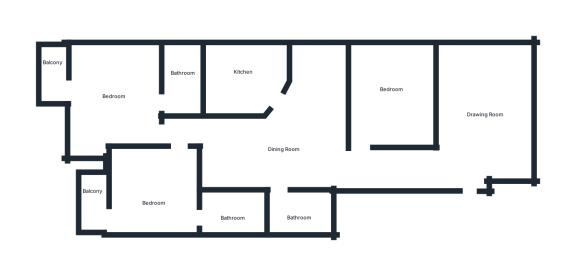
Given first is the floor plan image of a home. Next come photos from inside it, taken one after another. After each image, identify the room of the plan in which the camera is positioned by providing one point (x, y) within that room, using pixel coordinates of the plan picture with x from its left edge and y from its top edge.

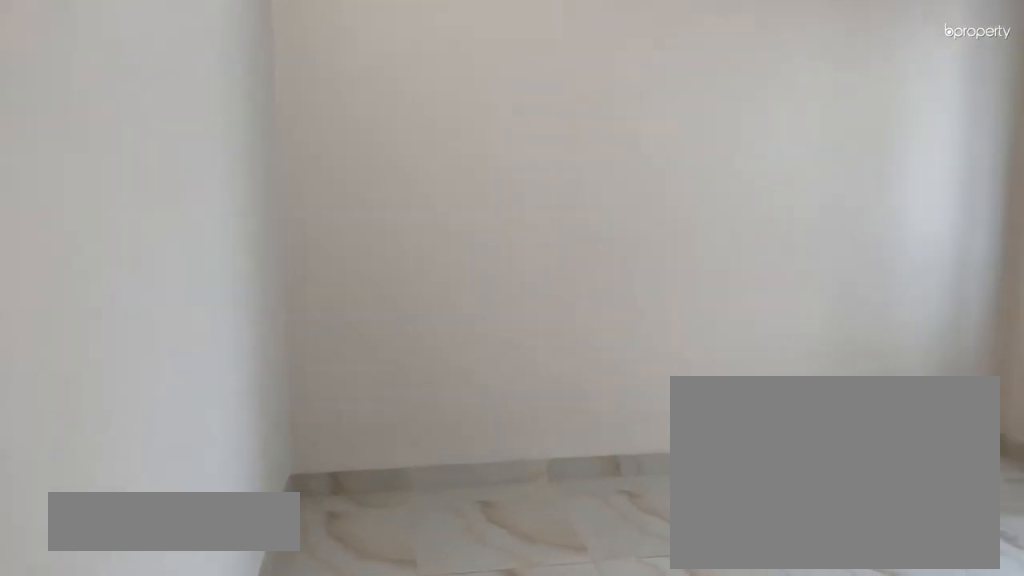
(485, 115)
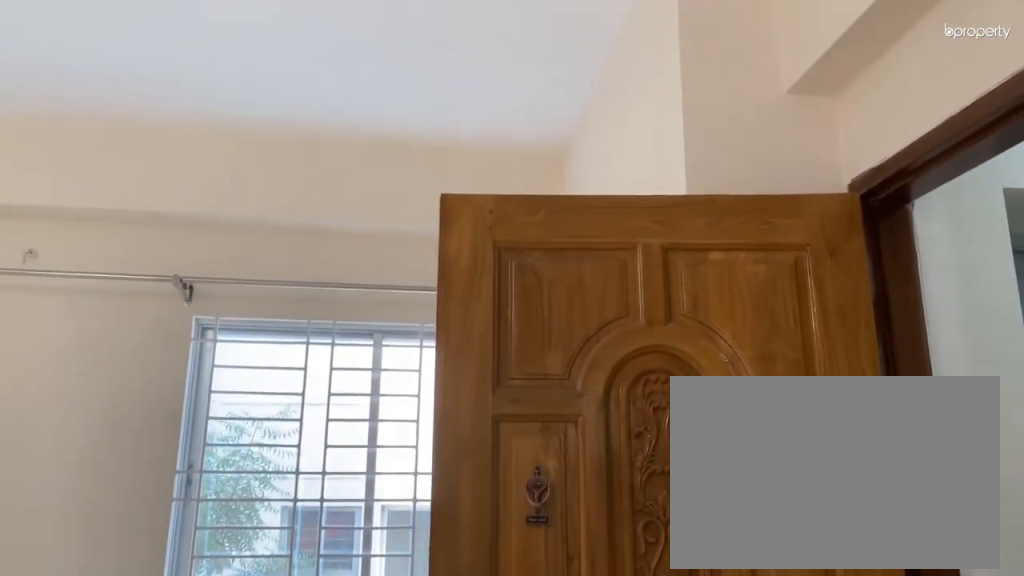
(485, 115)
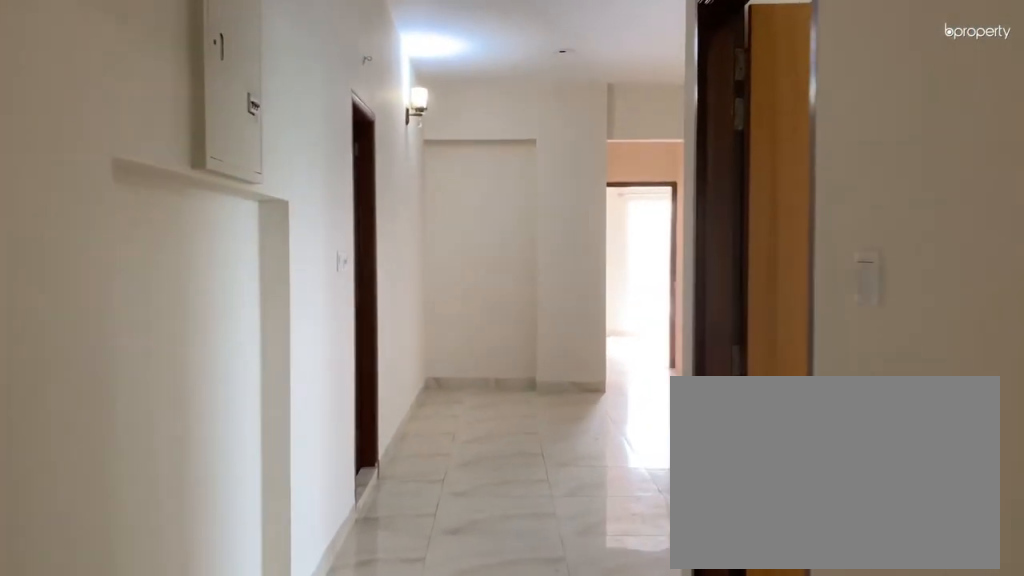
(421, 168)
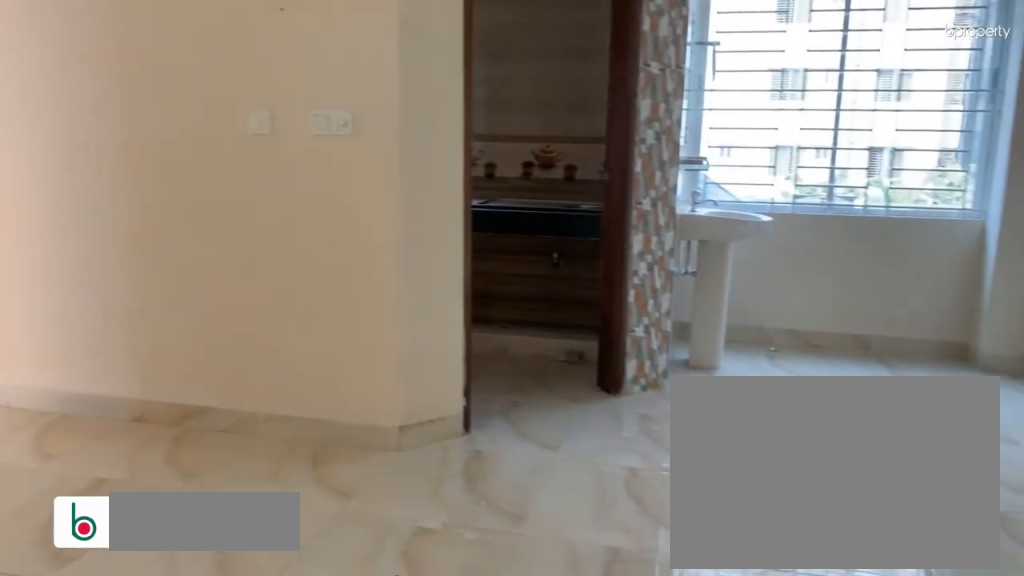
(278, 152)
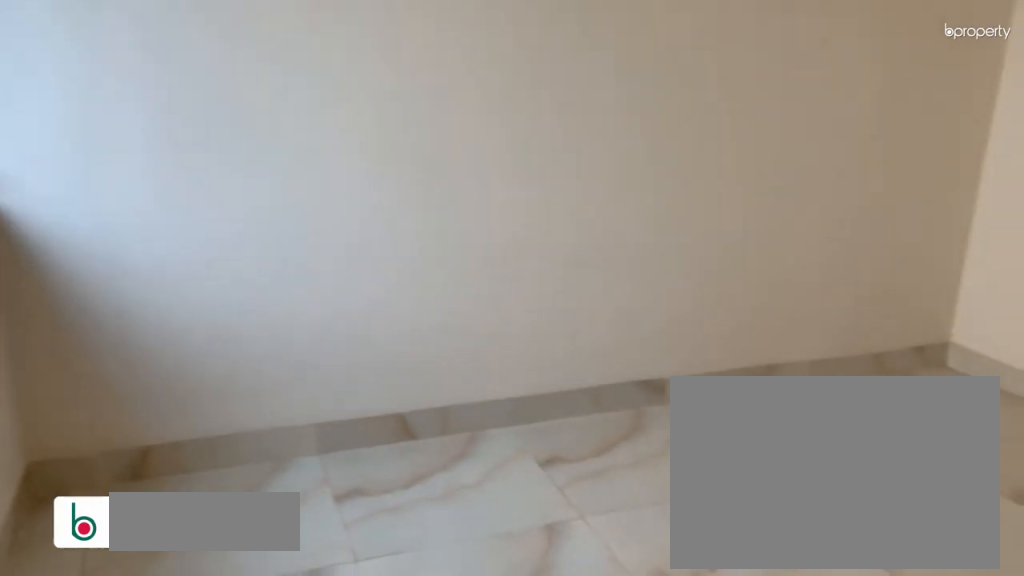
(388, 102)
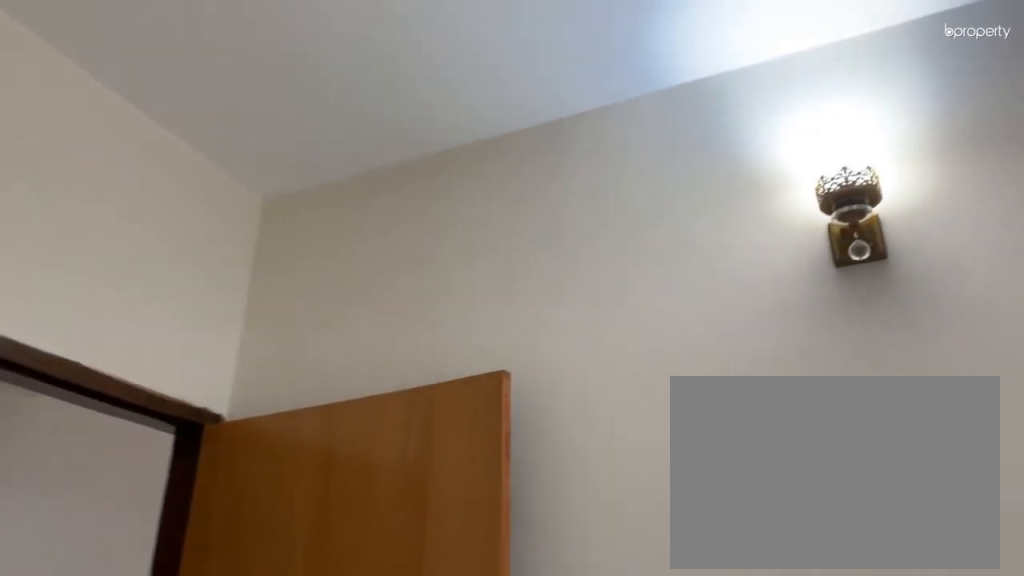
(388, 102)
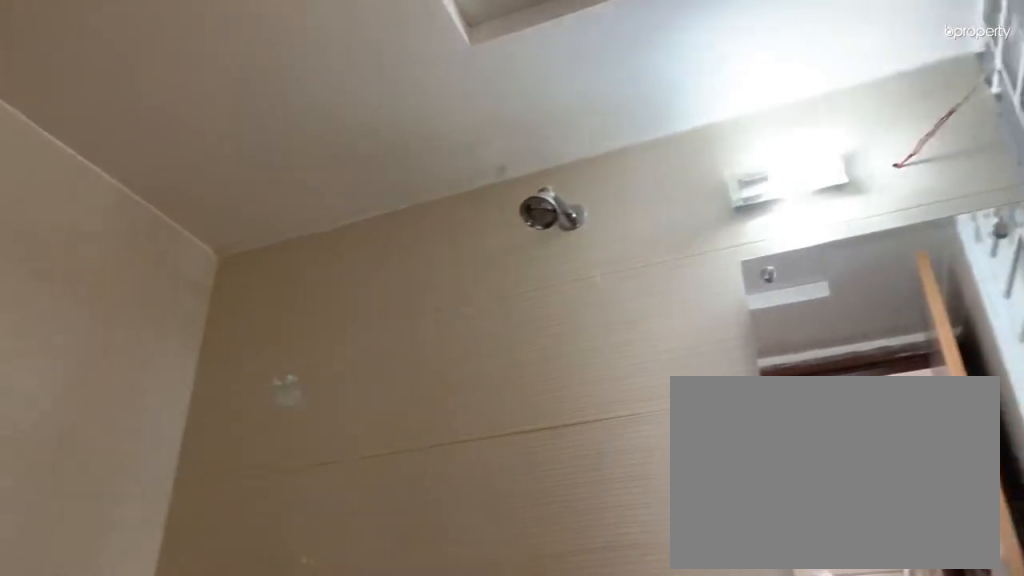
(299, 213)
